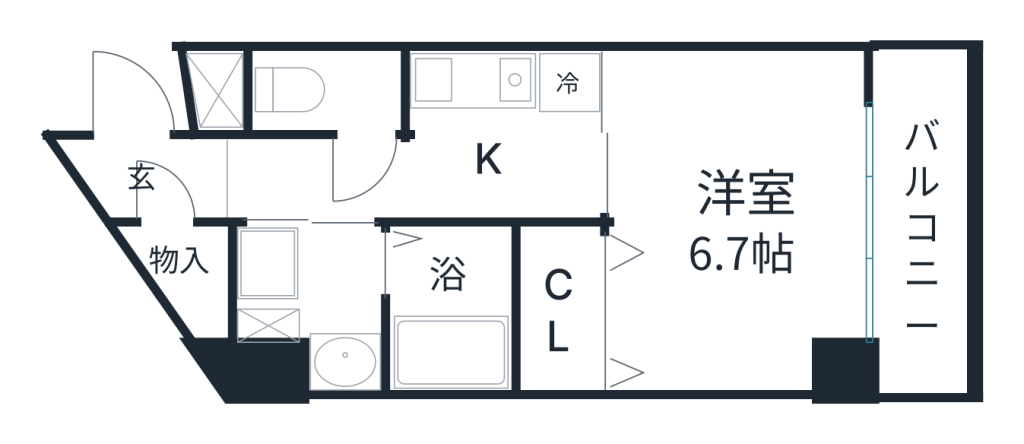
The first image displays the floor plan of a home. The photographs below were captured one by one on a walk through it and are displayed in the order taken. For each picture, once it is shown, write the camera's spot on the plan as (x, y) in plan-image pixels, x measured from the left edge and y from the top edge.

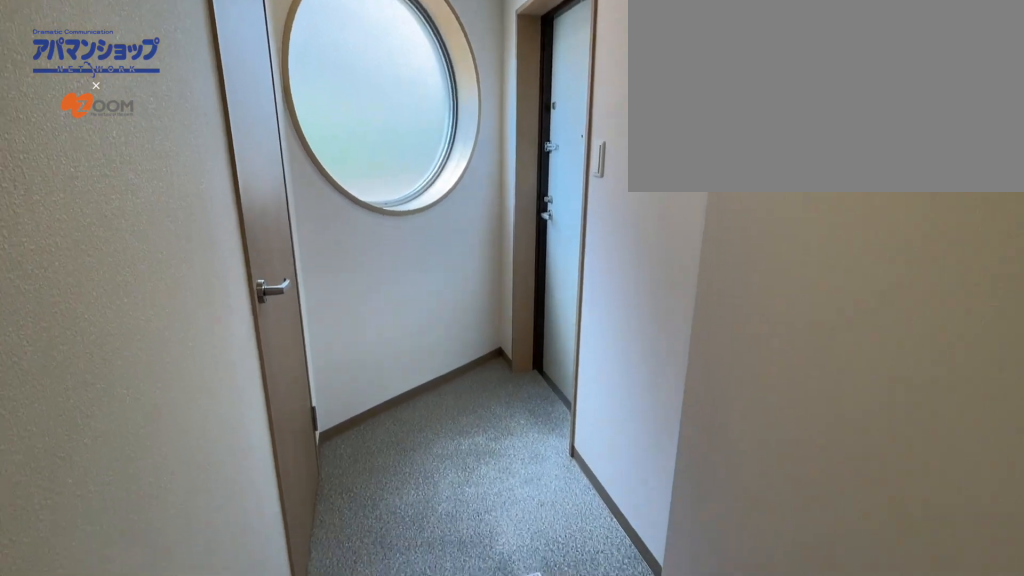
(238, 175)
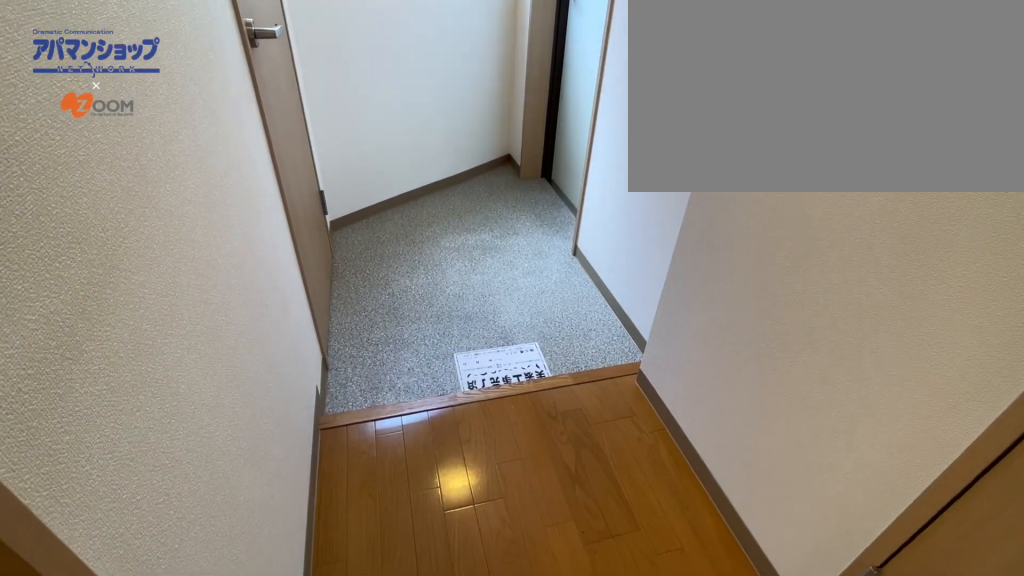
(238, 175)
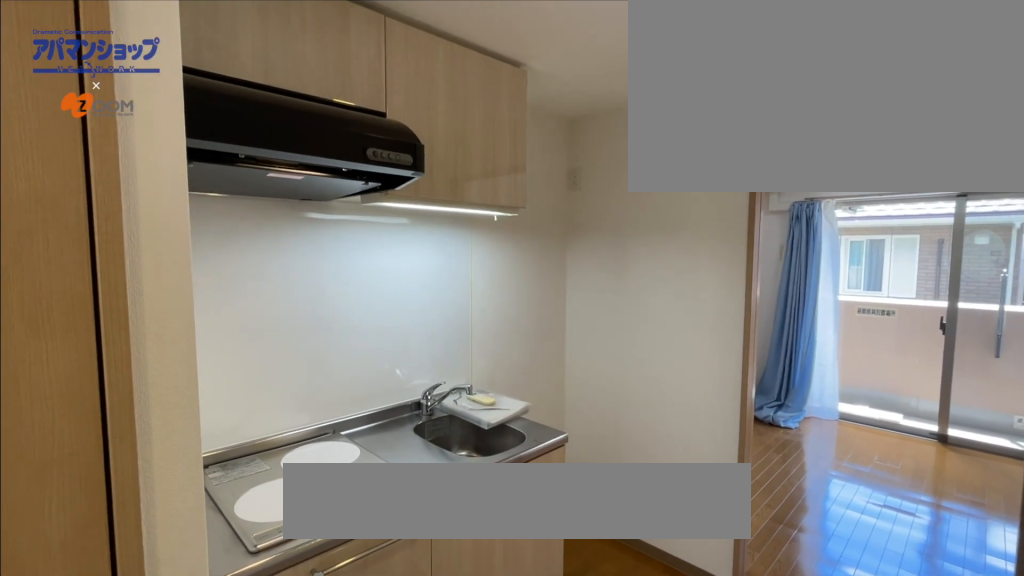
(411, 174)
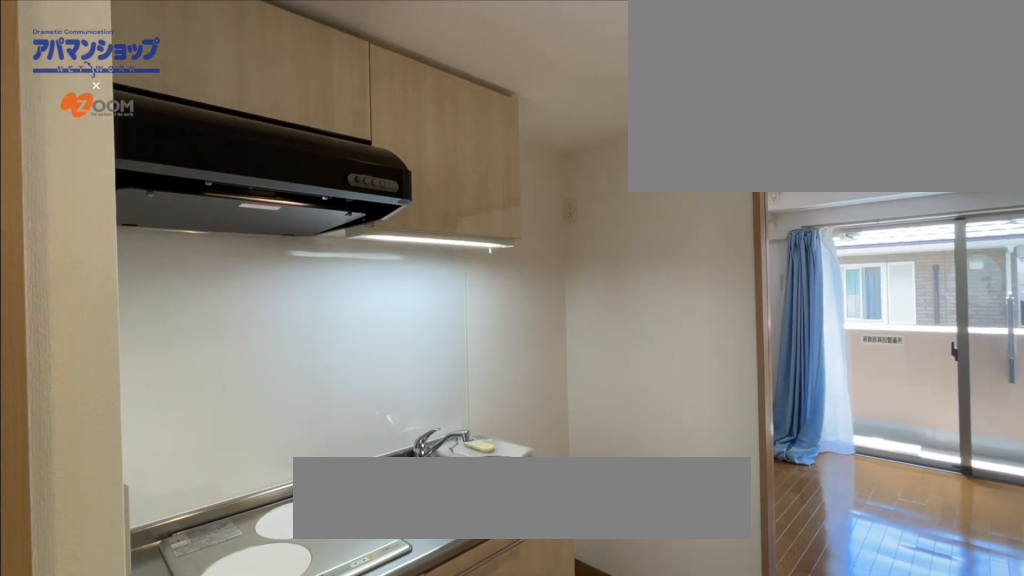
(411, 174)
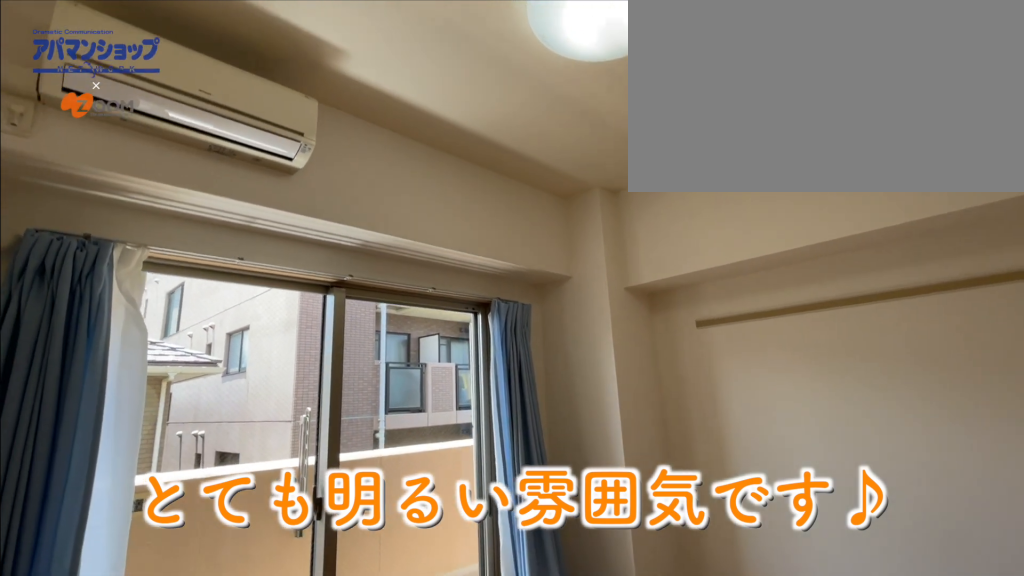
(637, 77)
